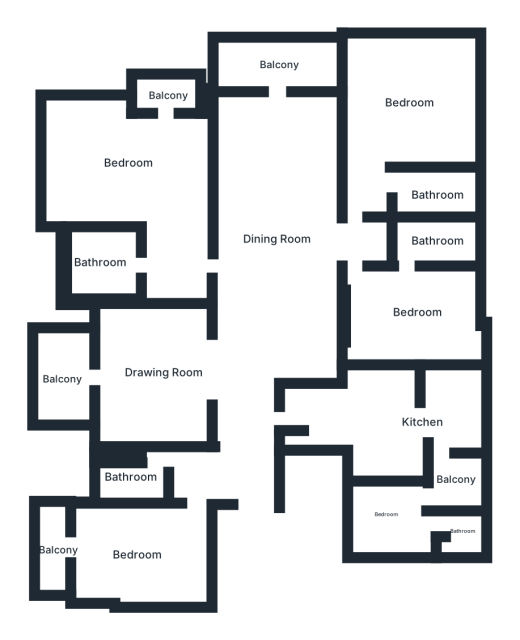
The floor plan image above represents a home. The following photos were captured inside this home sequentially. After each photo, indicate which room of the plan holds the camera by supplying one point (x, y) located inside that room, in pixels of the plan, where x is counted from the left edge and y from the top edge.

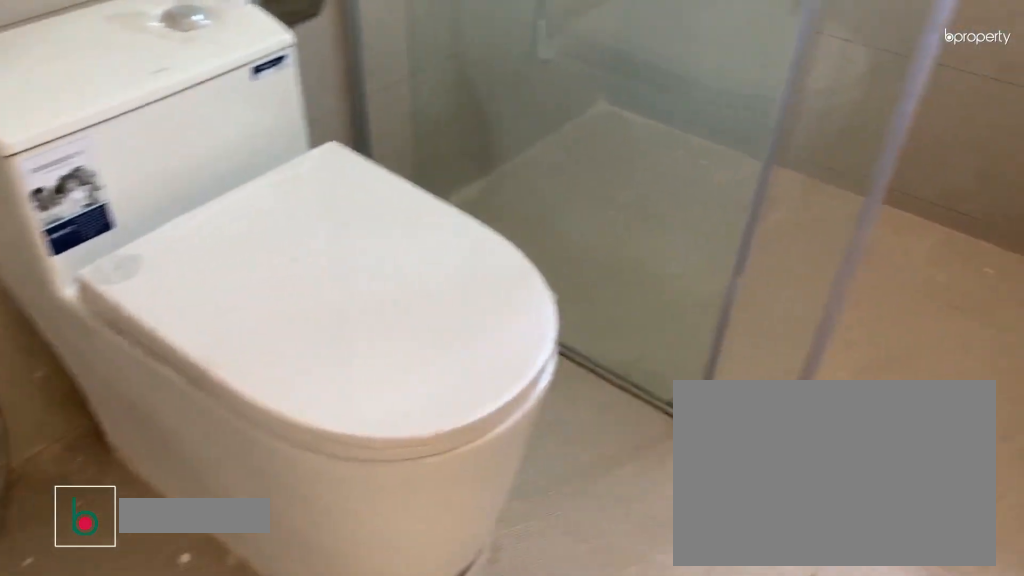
(435, 242)
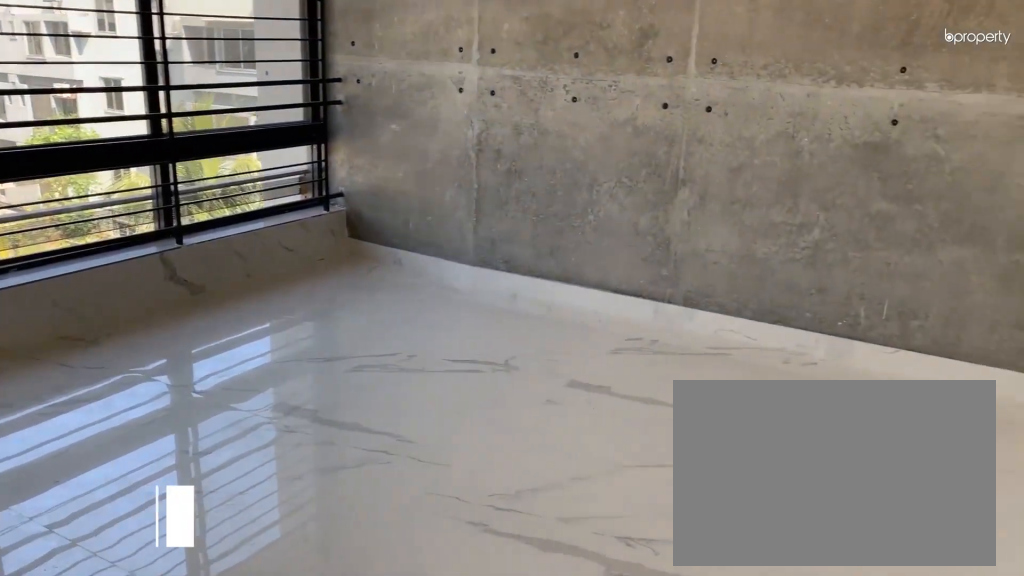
(409, 100)
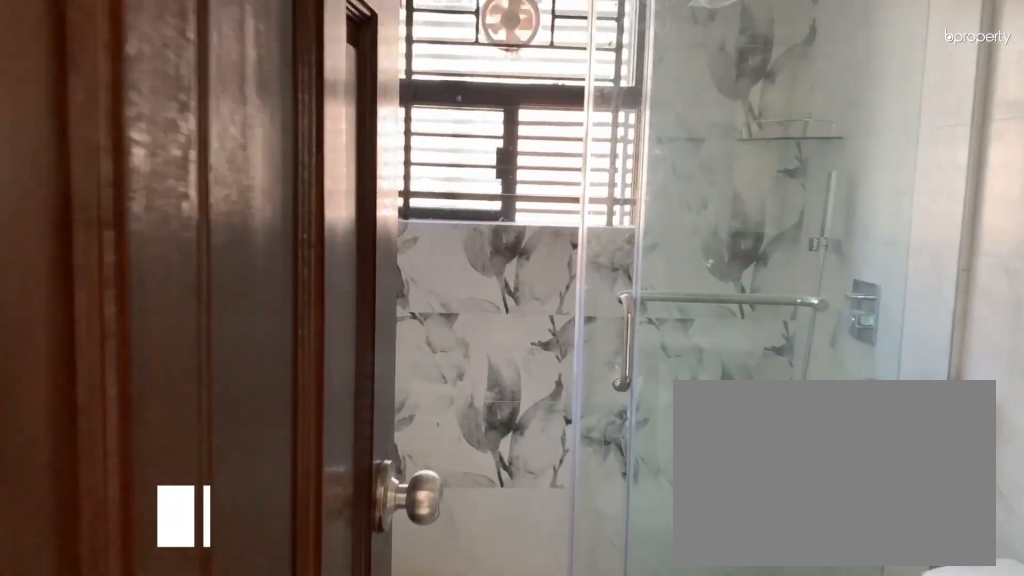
(435, 197)
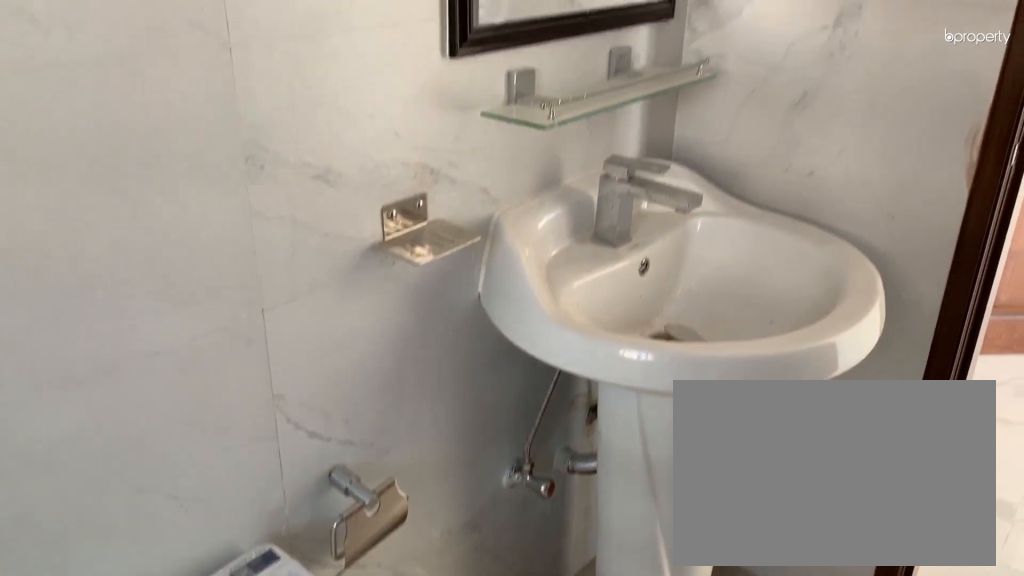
(435, 197)
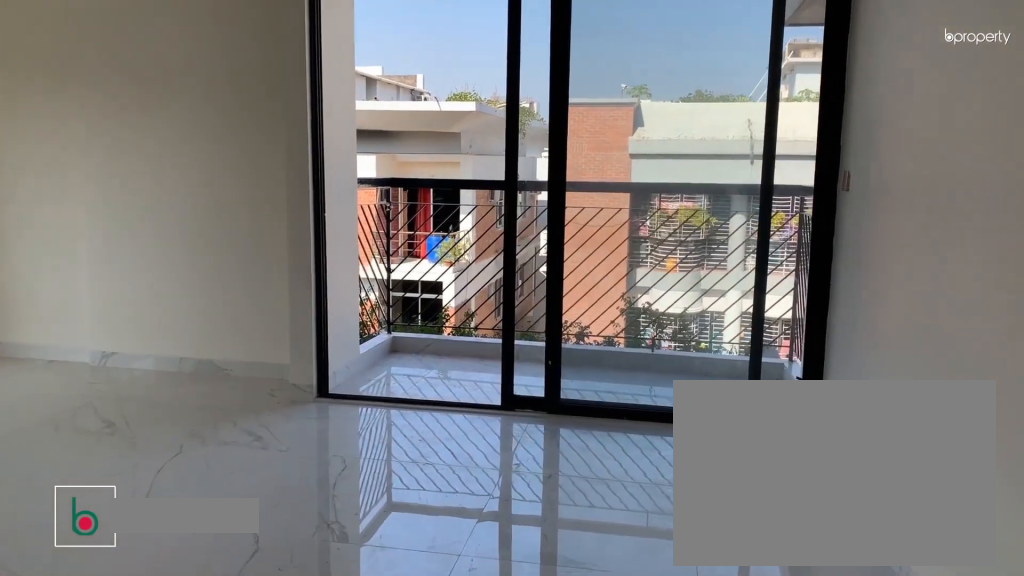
(131, 167)
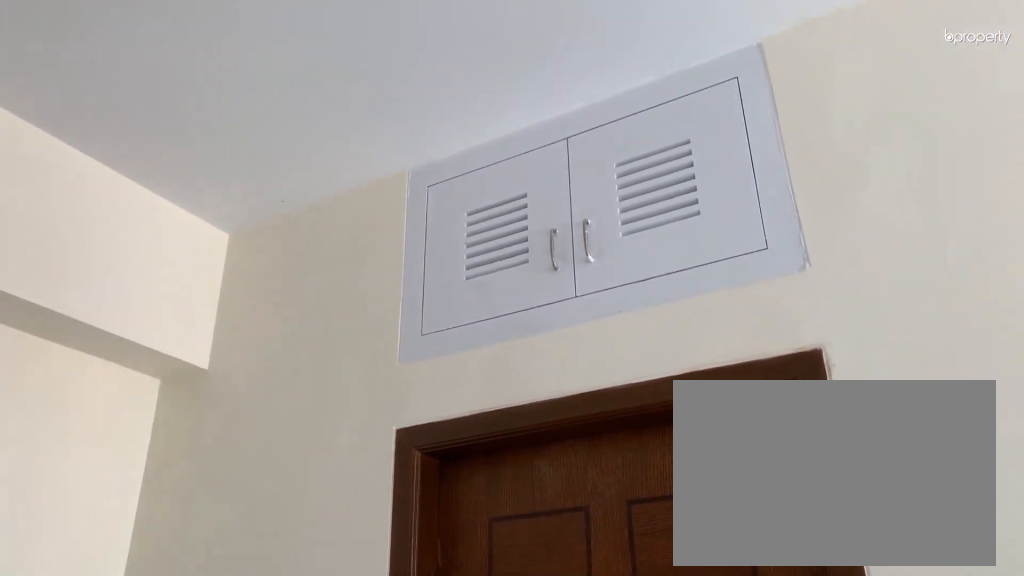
(130, 167)
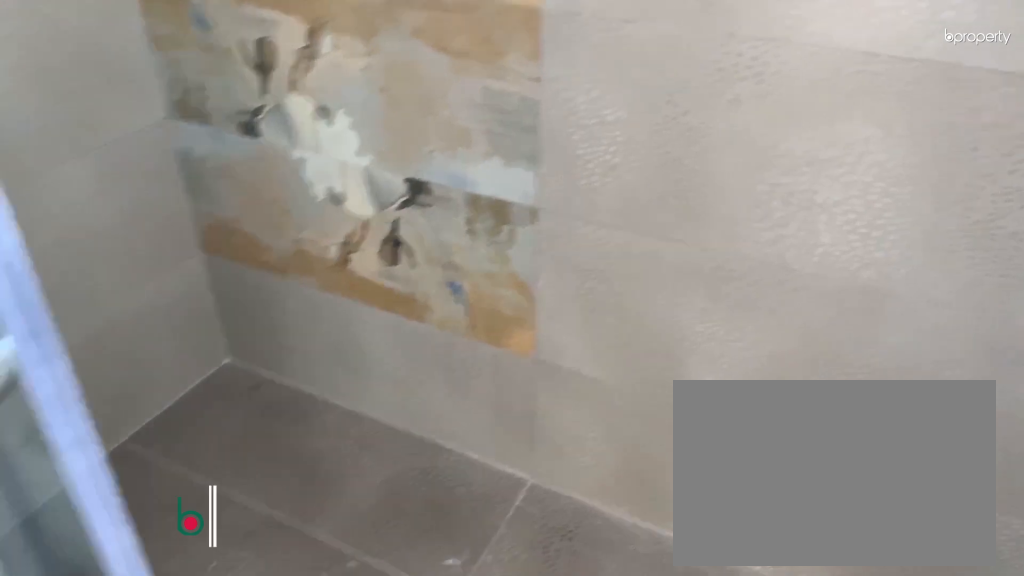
(99, 268)
